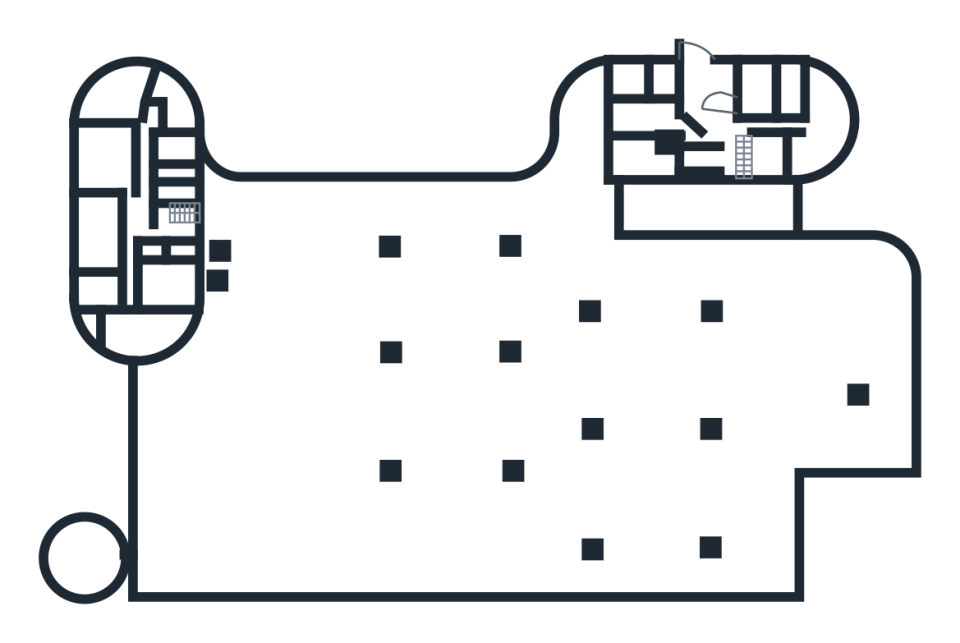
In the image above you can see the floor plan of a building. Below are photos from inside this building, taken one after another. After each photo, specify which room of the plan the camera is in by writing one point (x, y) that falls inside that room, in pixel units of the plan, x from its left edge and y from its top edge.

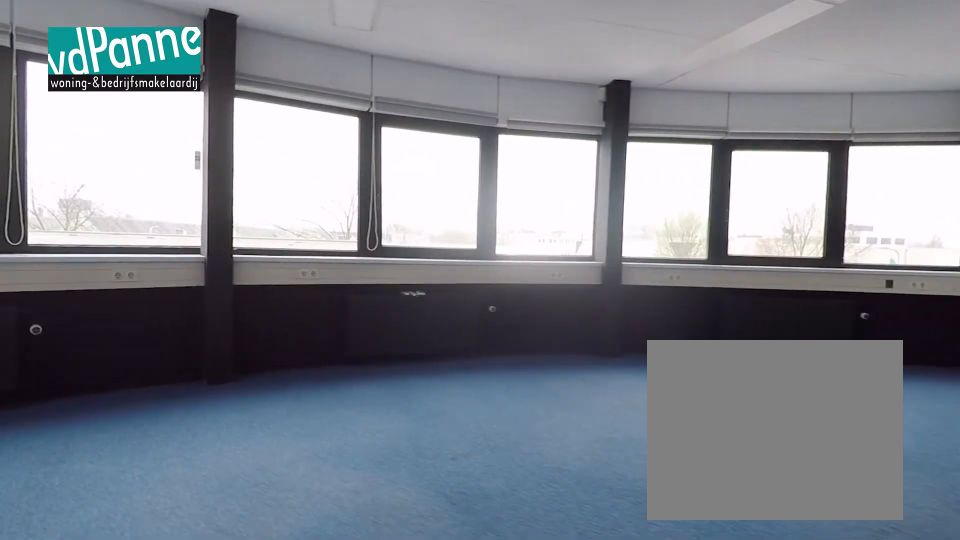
(145, 332)
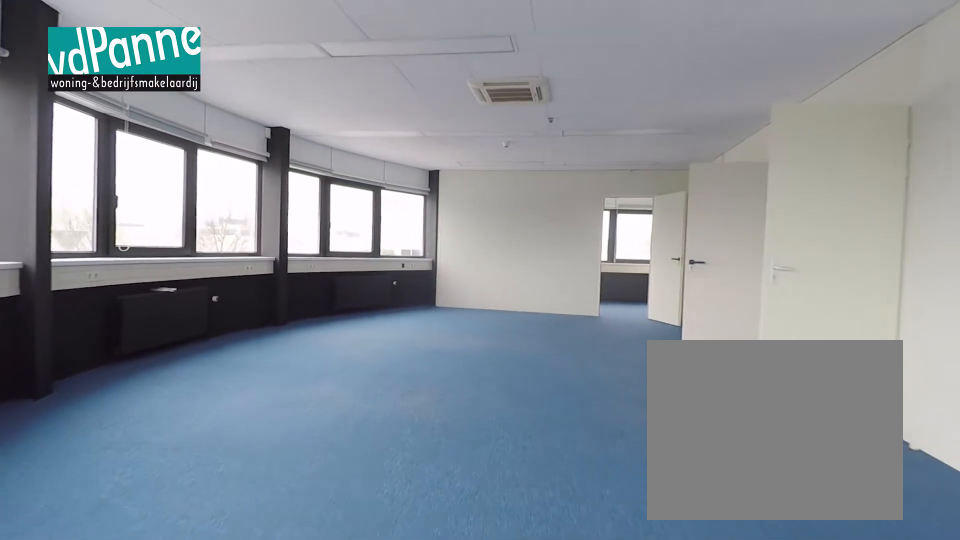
(145, 333)
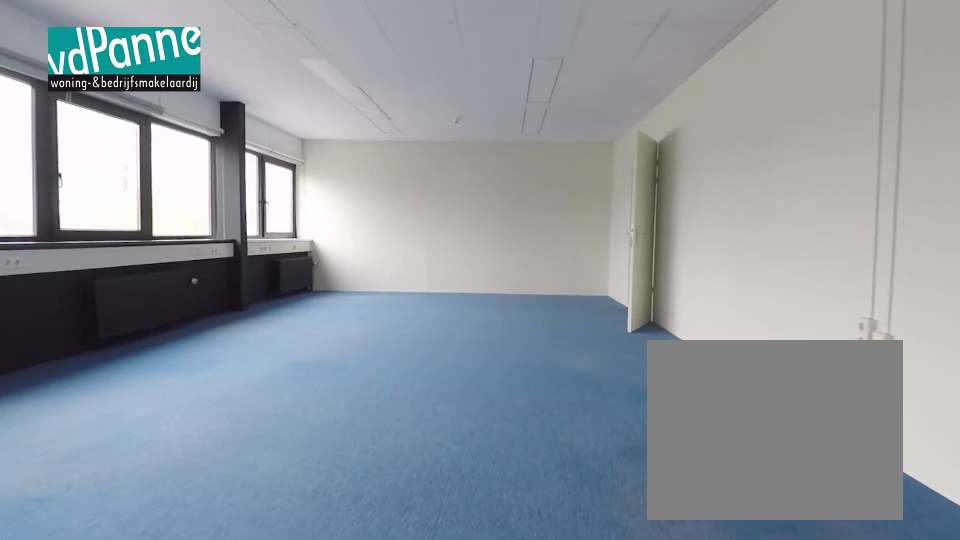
(96, 230)
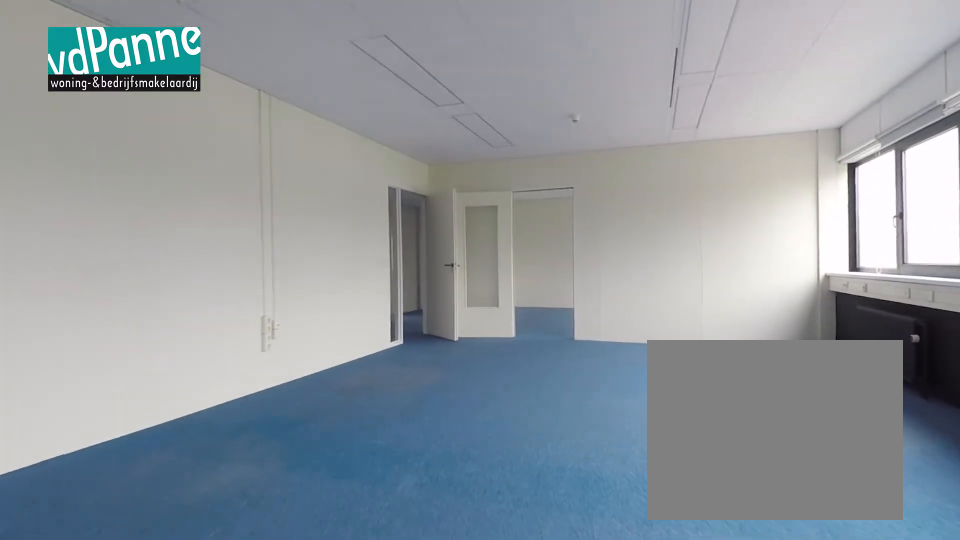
(96, 230)
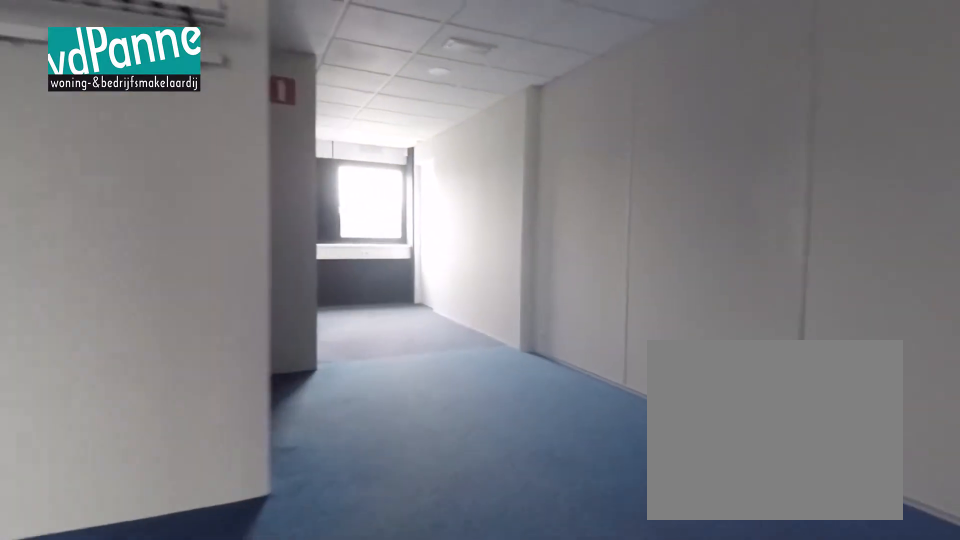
(146, 210)
